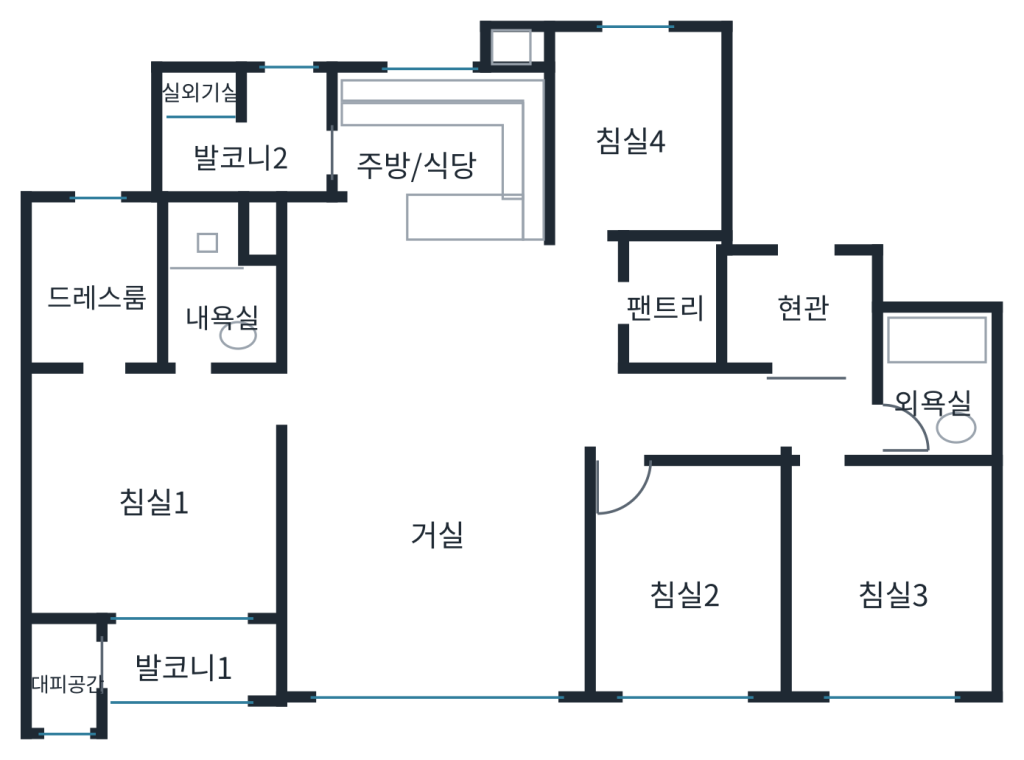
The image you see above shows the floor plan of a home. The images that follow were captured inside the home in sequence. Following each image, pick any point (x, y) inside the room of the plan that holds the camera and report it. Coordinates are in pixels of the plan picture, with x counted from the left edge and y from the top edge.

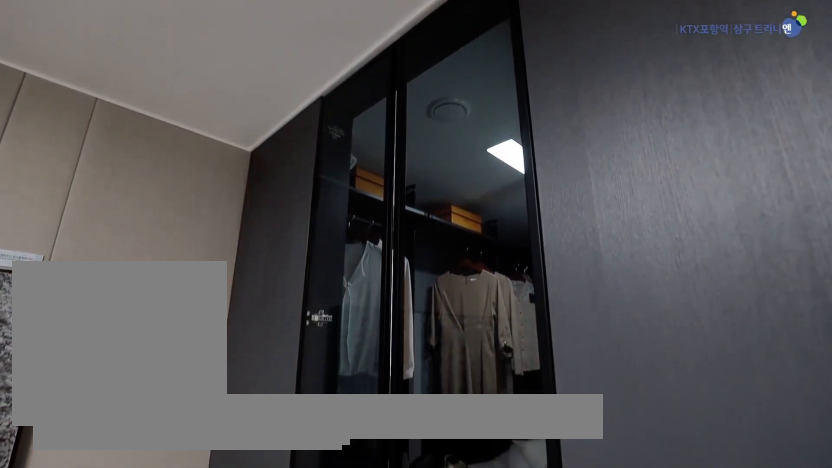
(143, 419)
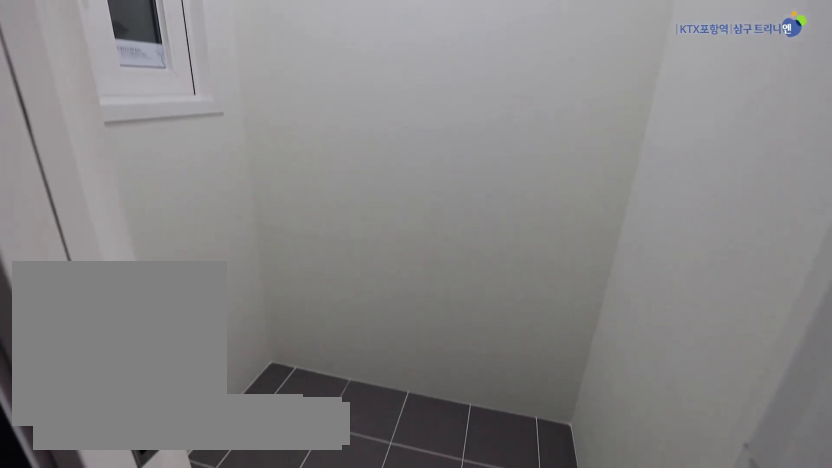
(185, 668)
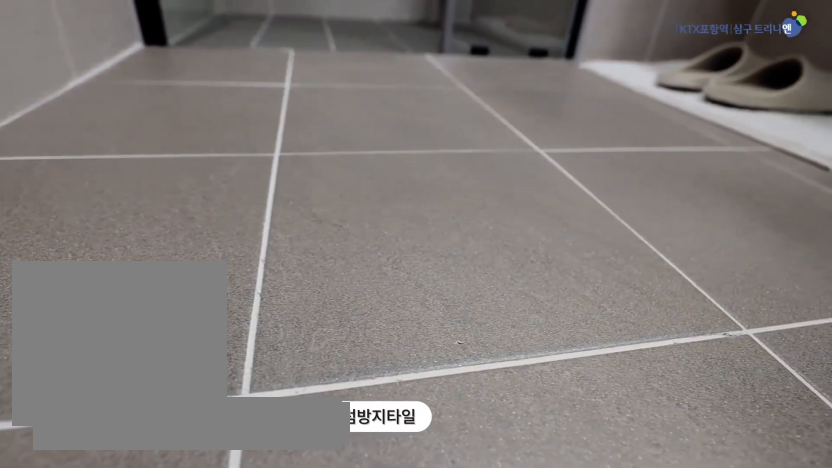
(217, 287)
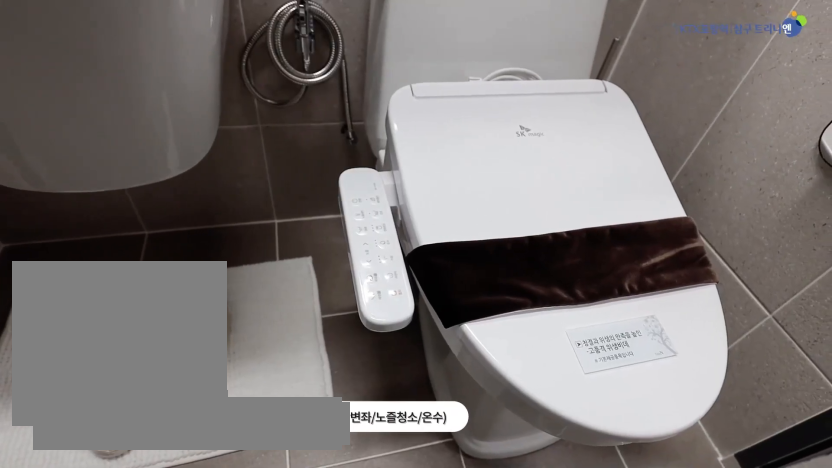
(218, 286)
